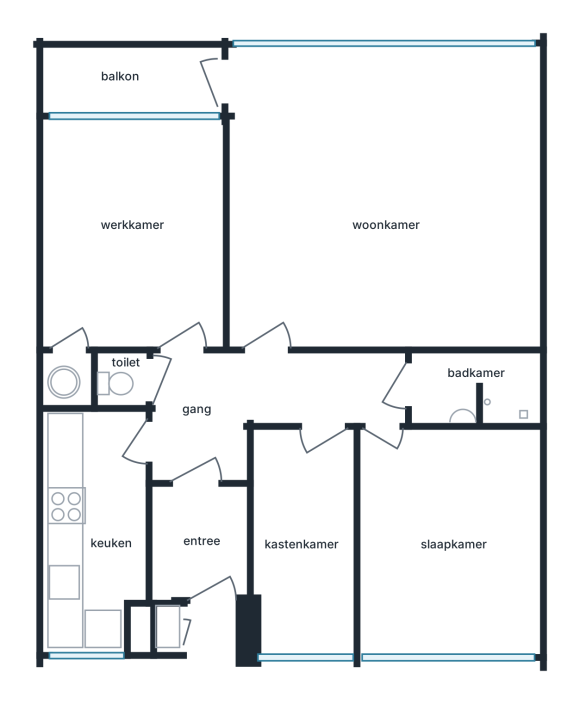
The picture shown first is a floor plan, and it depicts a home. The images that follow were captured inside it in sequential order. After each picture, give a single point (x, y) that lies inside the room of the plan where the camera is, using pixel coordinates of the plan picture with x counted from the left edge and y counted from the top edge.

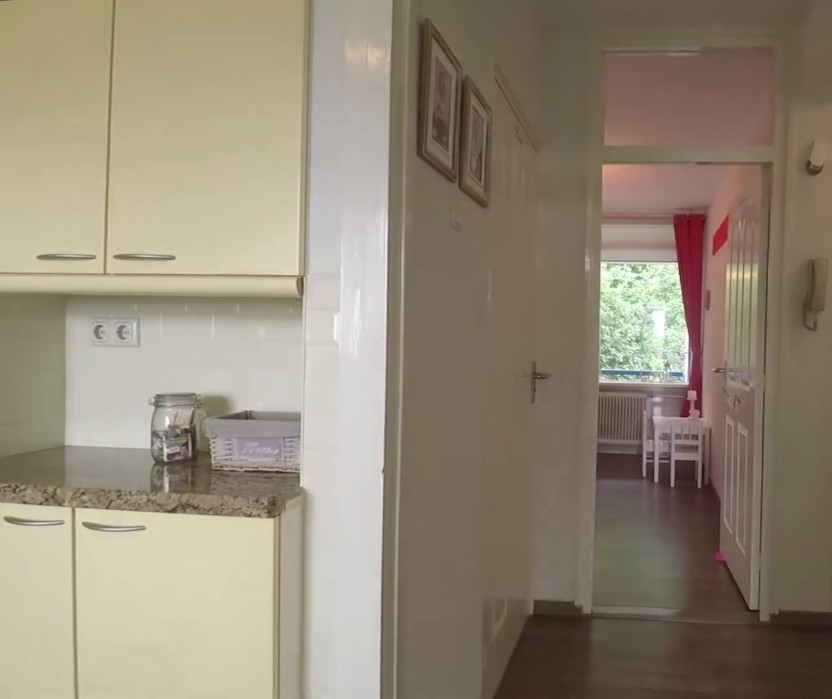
(261, 402)
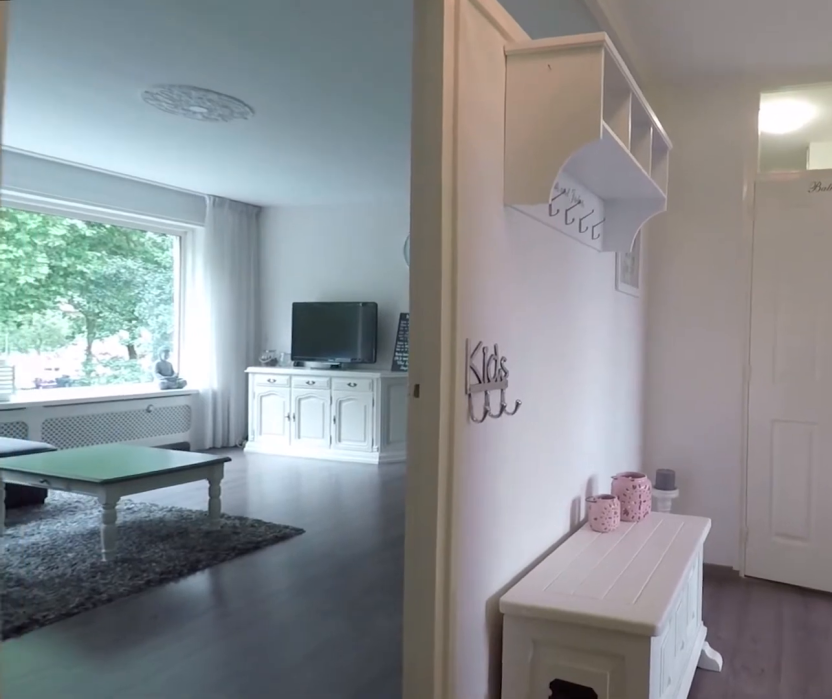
(261, 402)
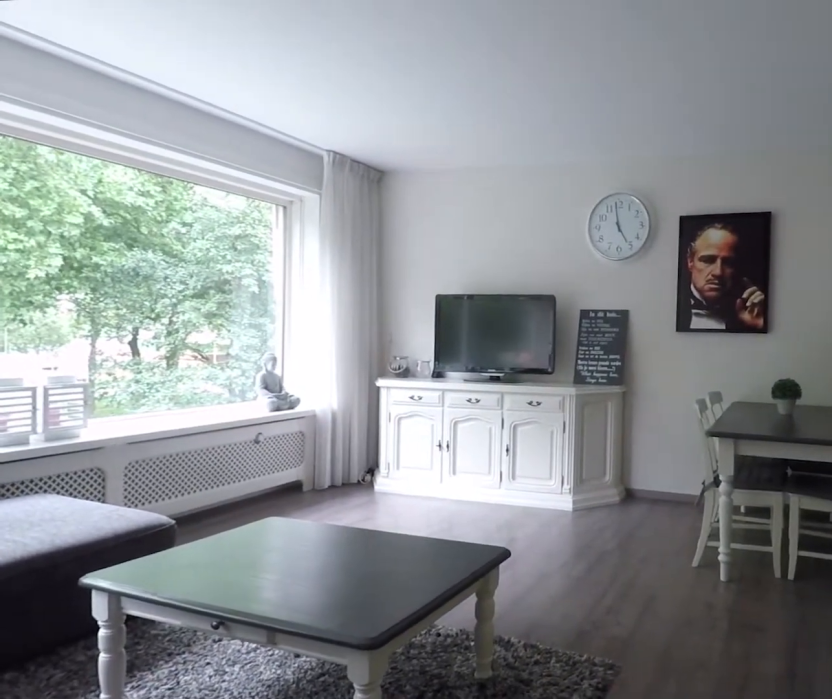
(383, 199)
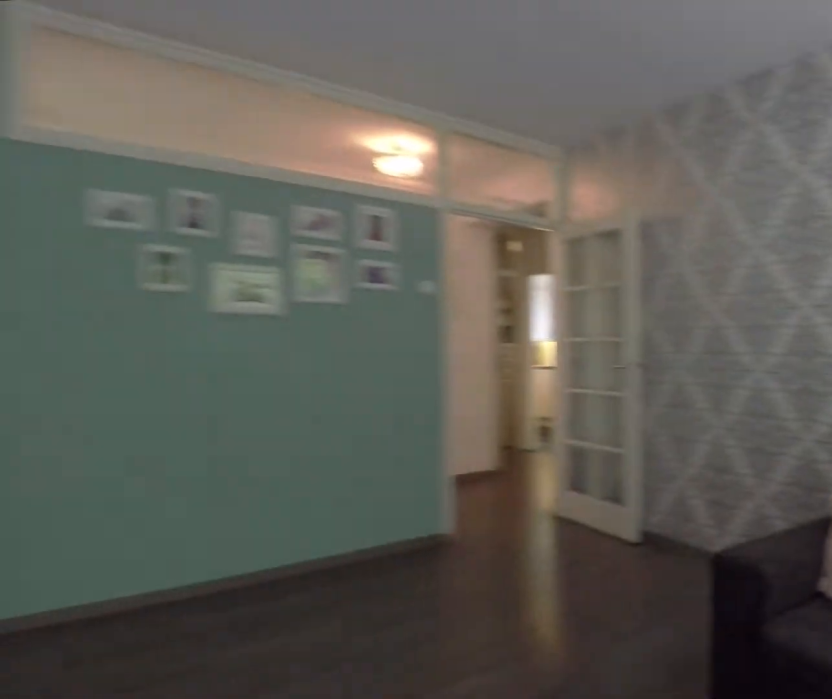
(383, 199)
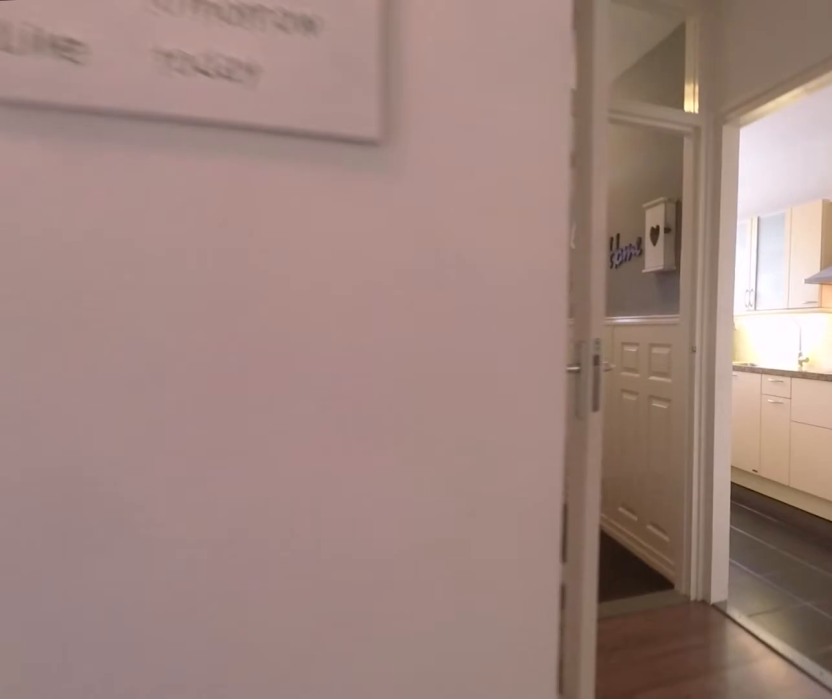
(261, 402)
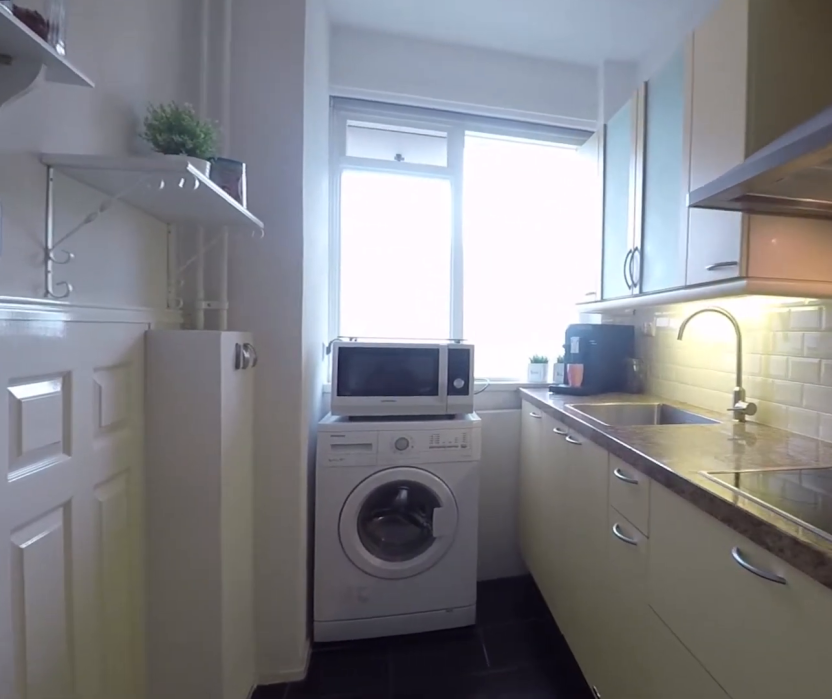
(94, 527)
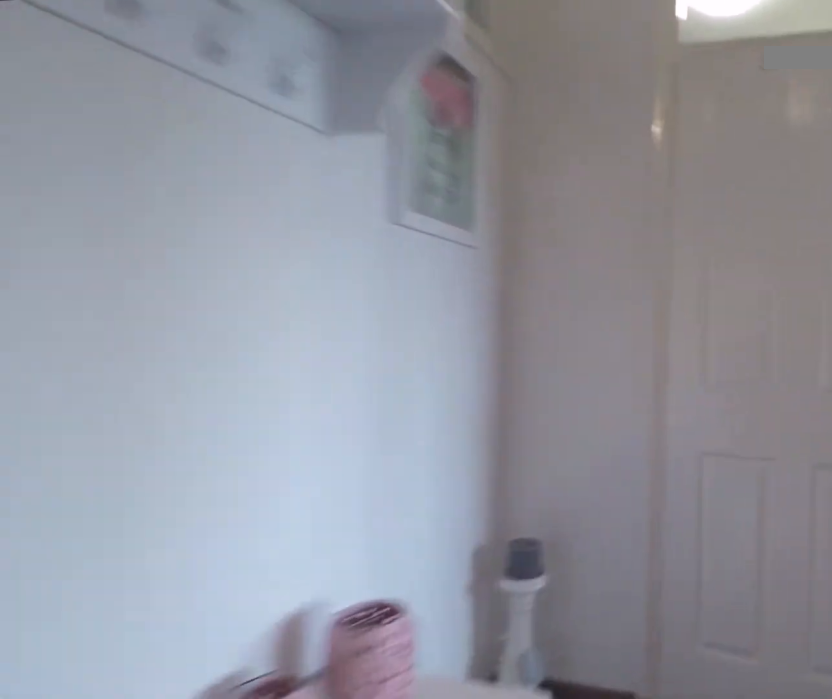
(261, 402)
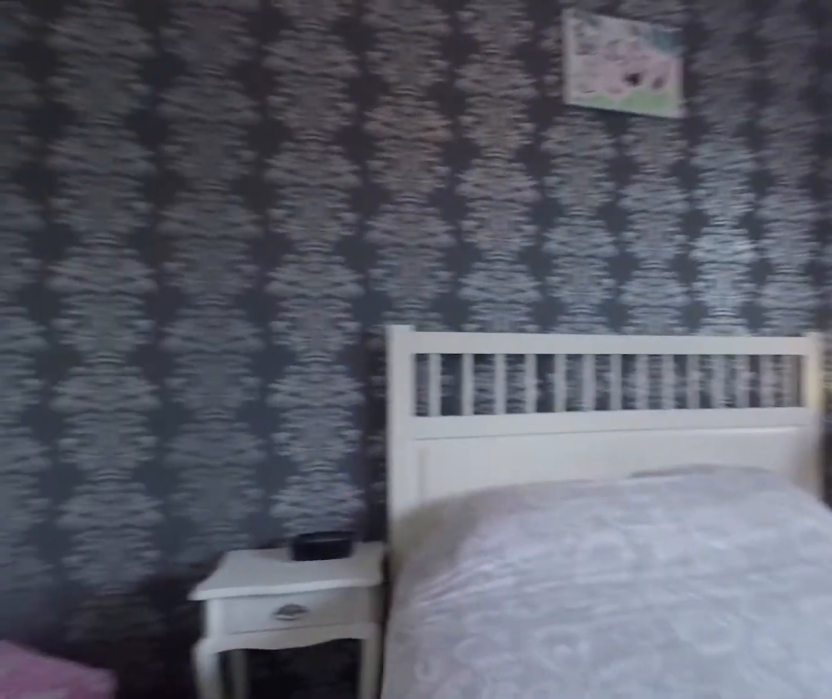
(448, 541)
